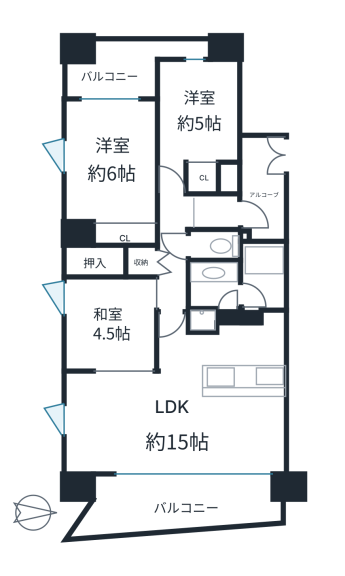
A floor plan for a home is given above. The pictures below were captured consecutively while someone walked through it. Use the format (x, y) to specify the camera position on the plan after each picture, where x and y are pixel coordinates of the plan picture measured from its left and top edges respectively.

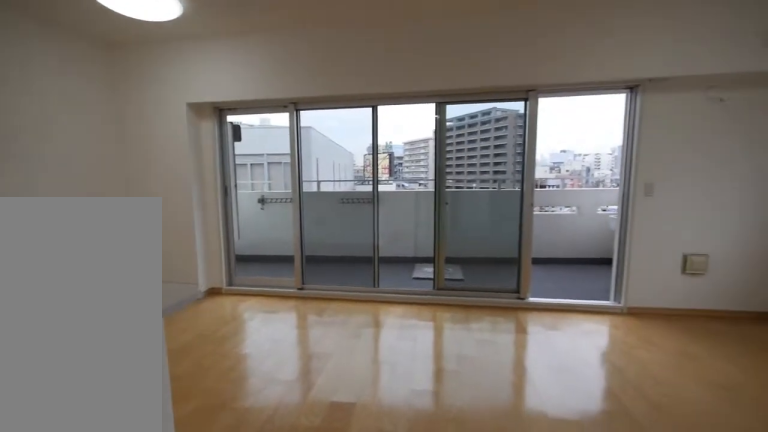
(111, 410)
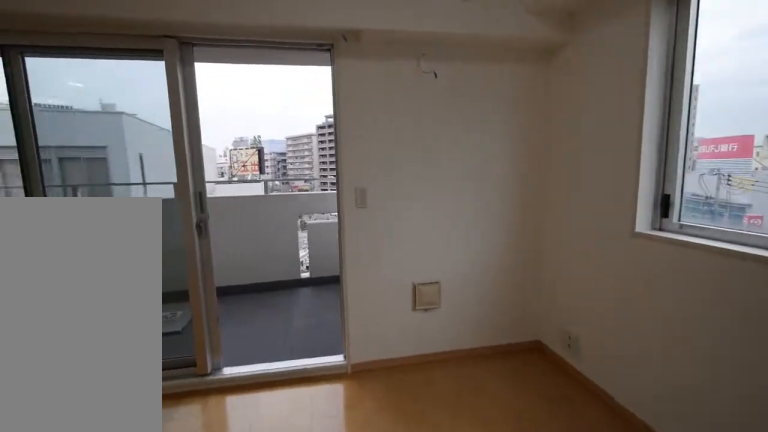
(111, 410)
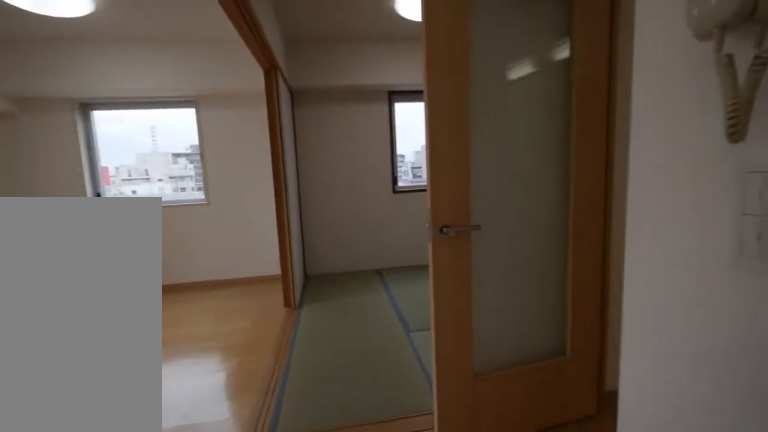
(225, 347)
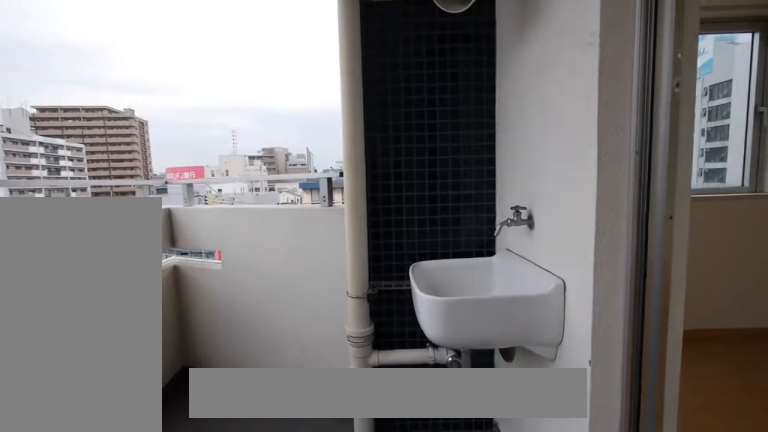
(112, 505)
